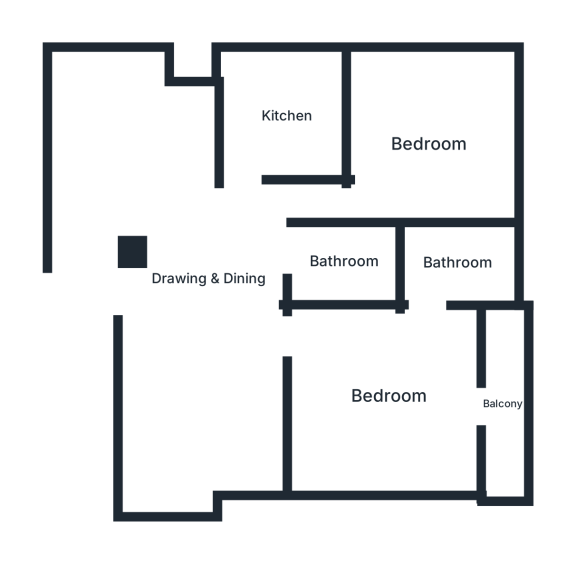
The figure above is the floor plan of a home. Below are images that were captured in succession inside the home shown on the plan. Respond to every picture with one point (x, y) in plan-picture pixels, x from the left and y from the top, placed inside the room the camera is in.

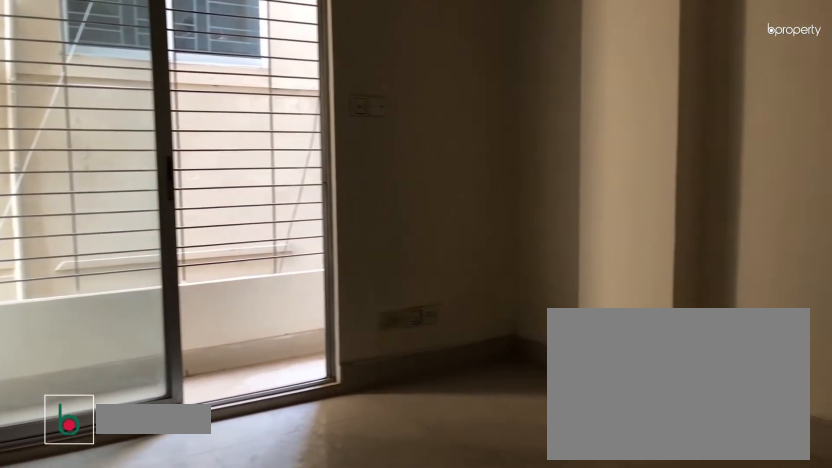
(385, 391)
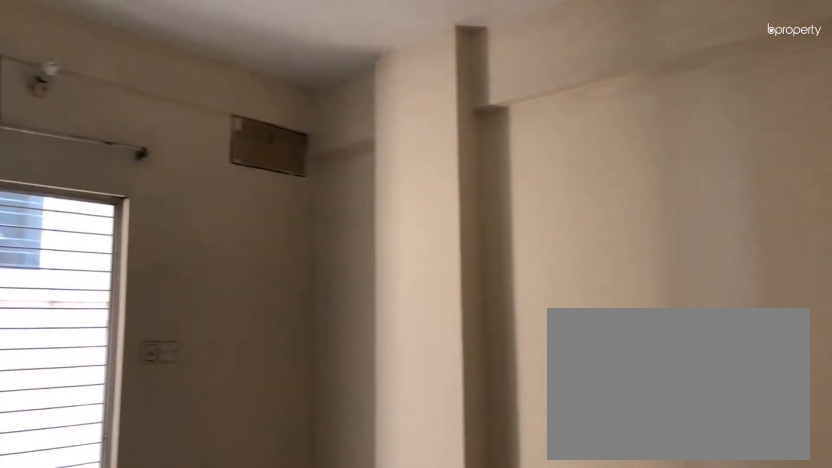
(386, 391)
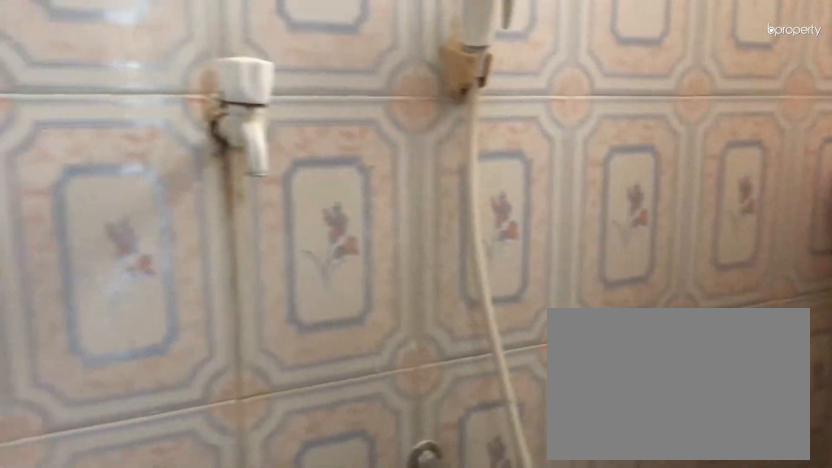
(459, 262)
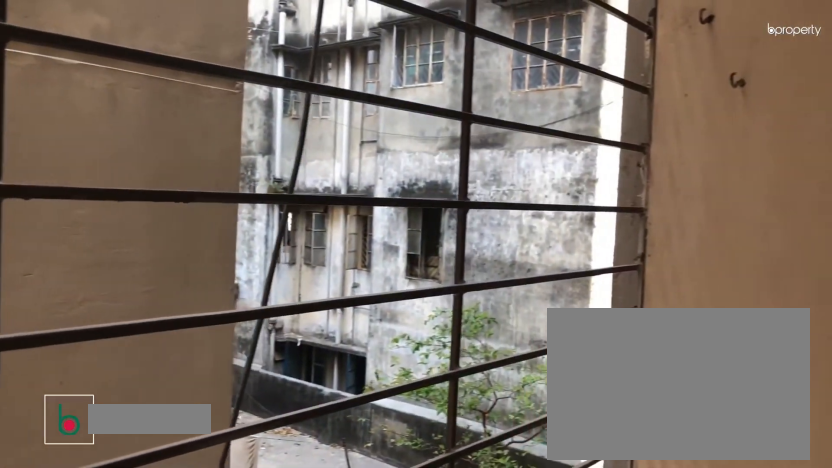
(502, 405)
